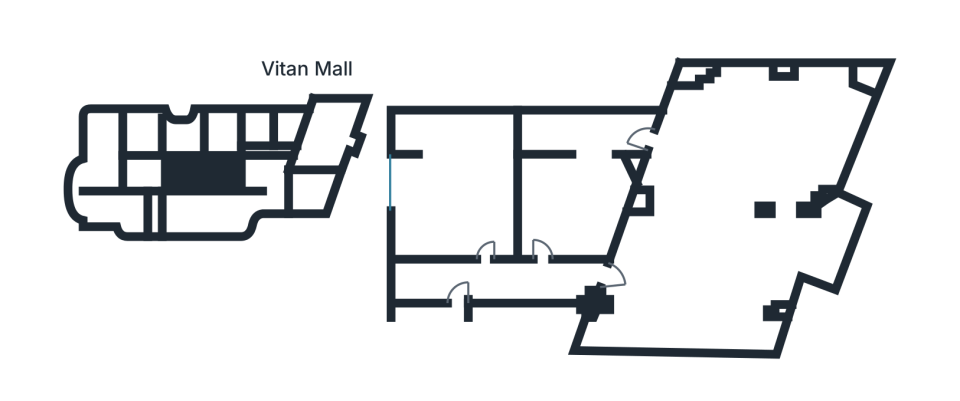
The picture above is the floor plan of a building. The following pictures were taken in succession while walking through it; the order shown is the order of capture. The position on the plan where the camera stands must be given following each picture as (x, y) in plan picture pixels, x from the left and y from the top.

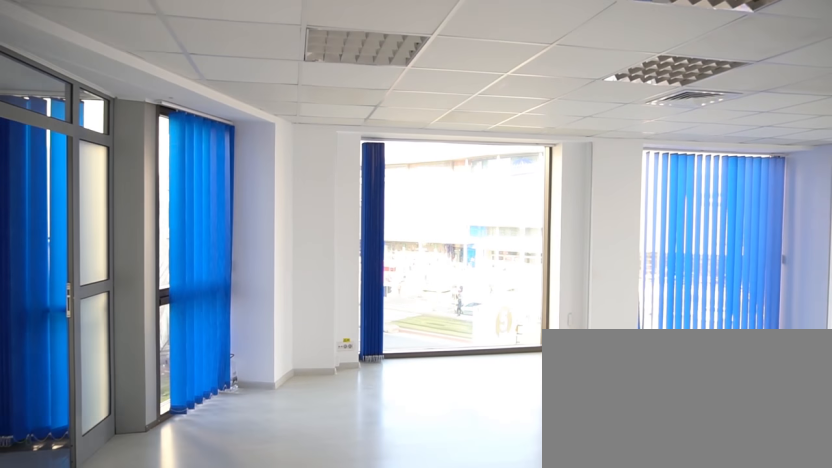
(649, 225)
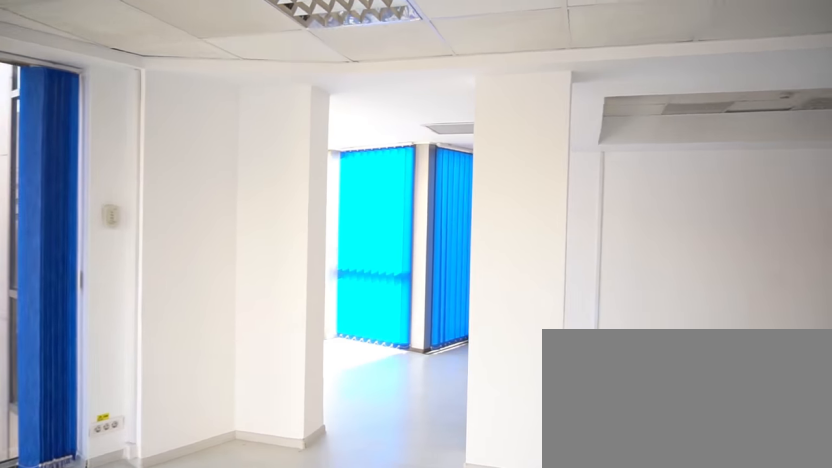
(793, 133)
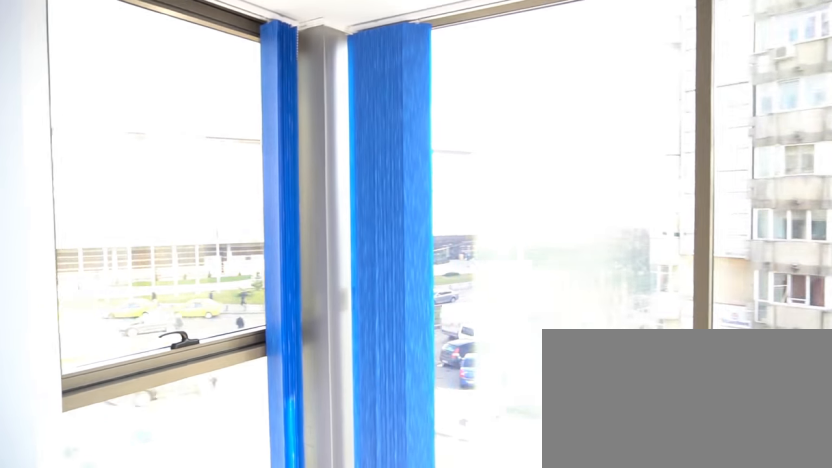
(813, 239)
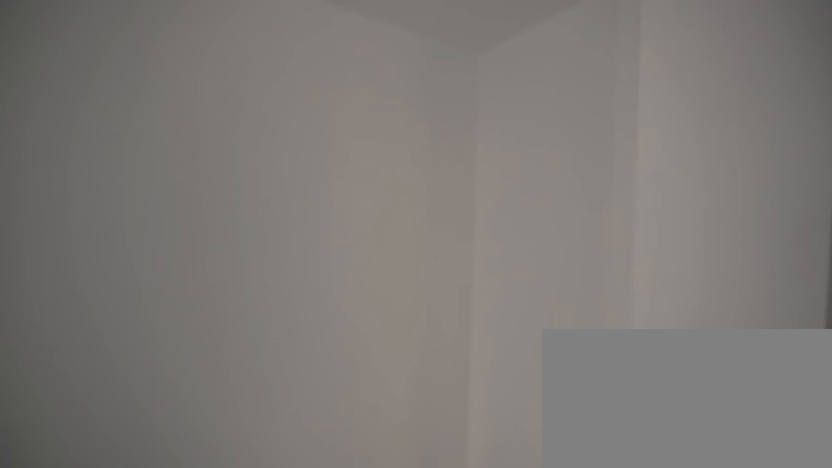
(603, 333)
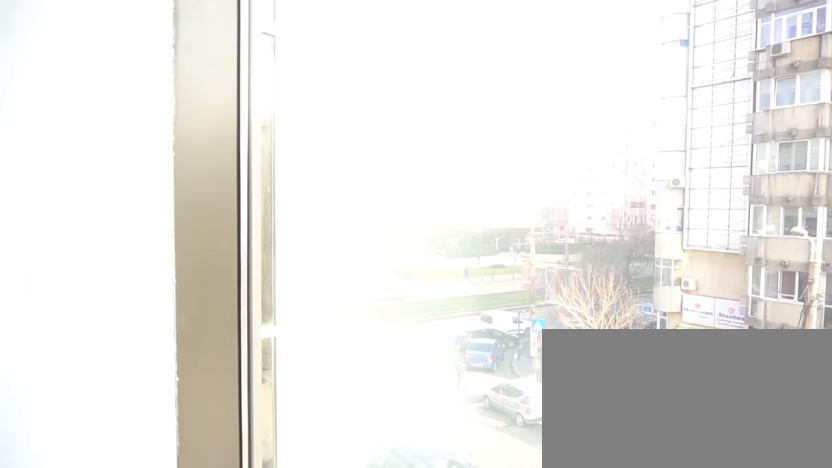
(772, 331)
